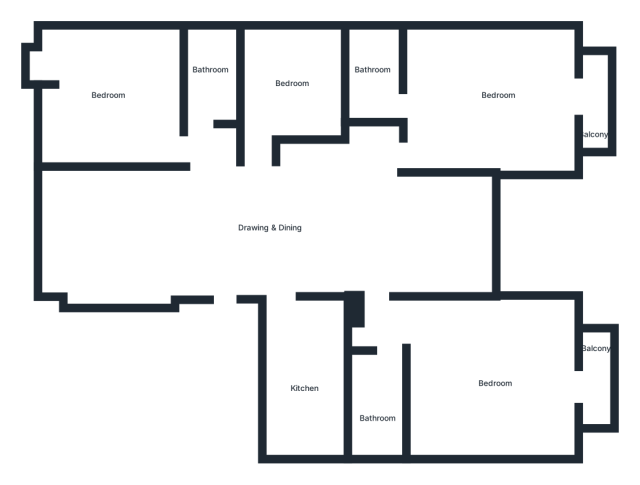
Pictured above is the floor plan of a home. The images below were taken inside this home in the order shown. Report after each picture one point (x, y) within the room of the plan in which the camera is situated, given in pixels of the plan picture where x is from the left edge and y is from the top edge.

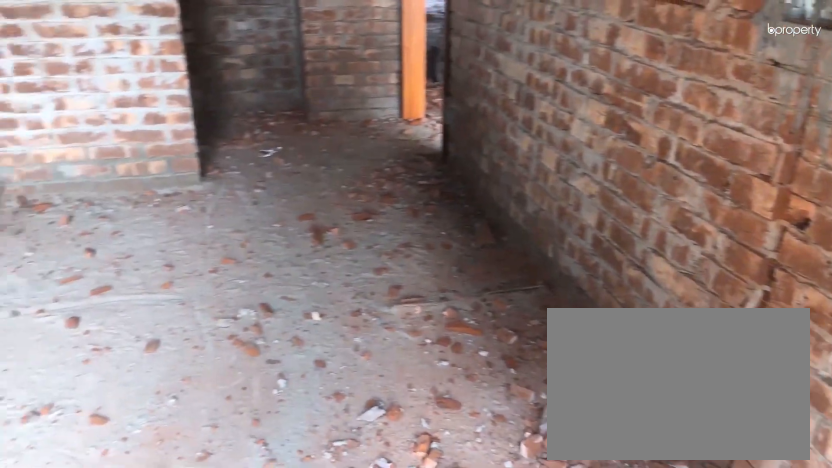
(491, 385)
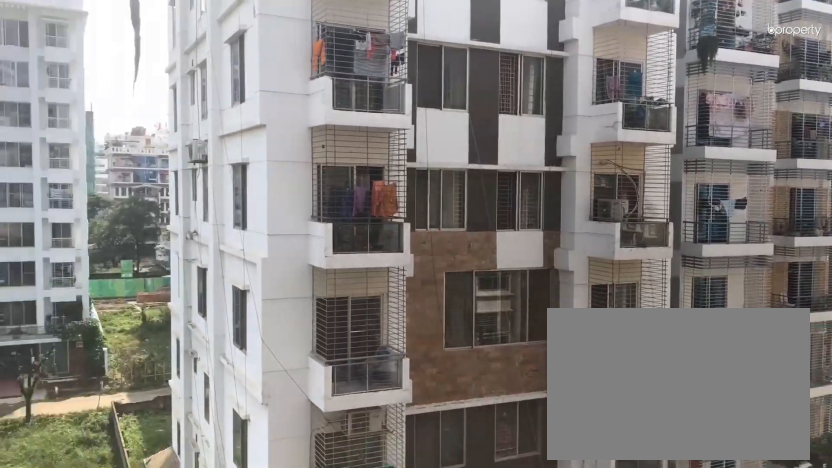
(595, 387)
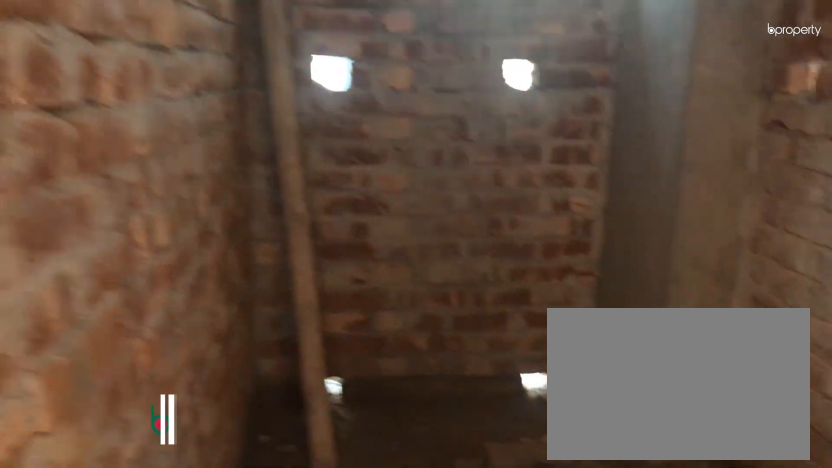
(376, 397)
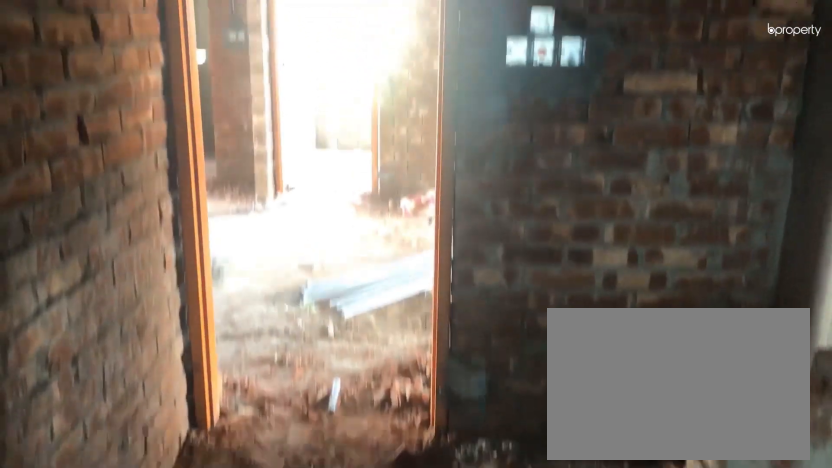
(302, 385)
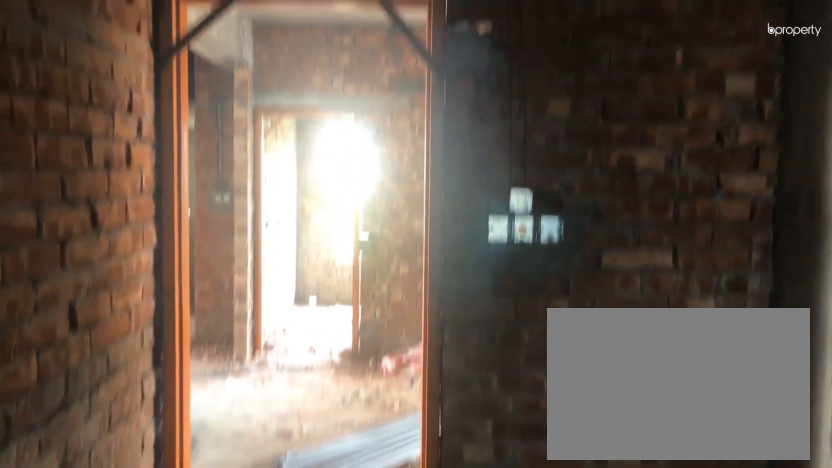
(302, 385)
